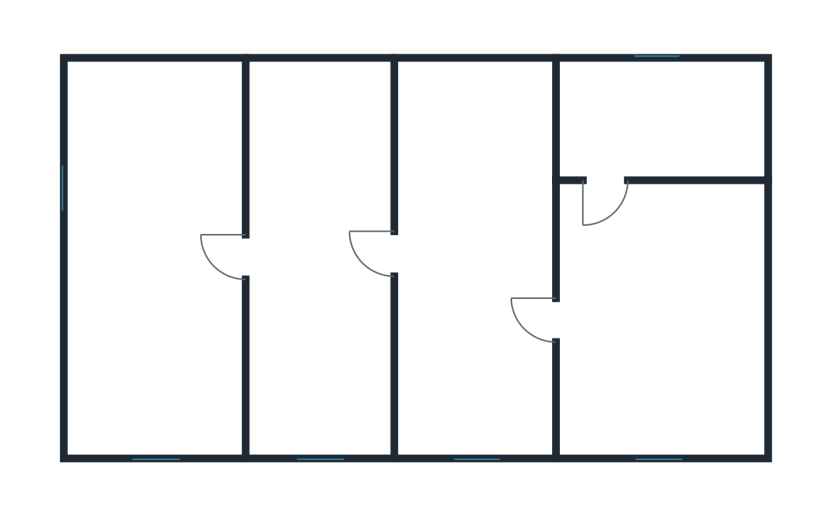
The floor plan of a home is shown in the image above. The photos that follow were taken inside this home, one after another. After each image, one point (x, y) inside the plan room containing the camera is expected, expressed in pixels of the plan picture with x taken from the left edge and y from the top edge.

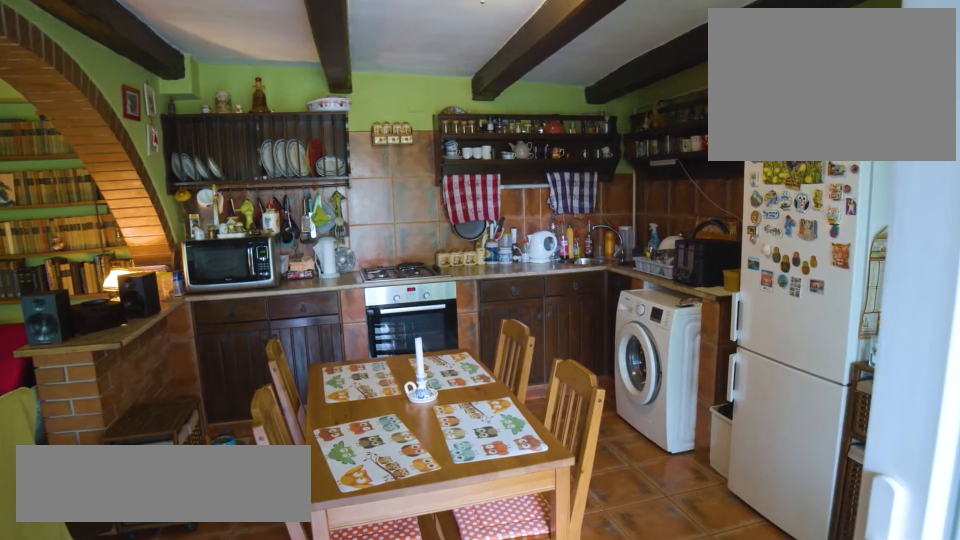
(472, 255)
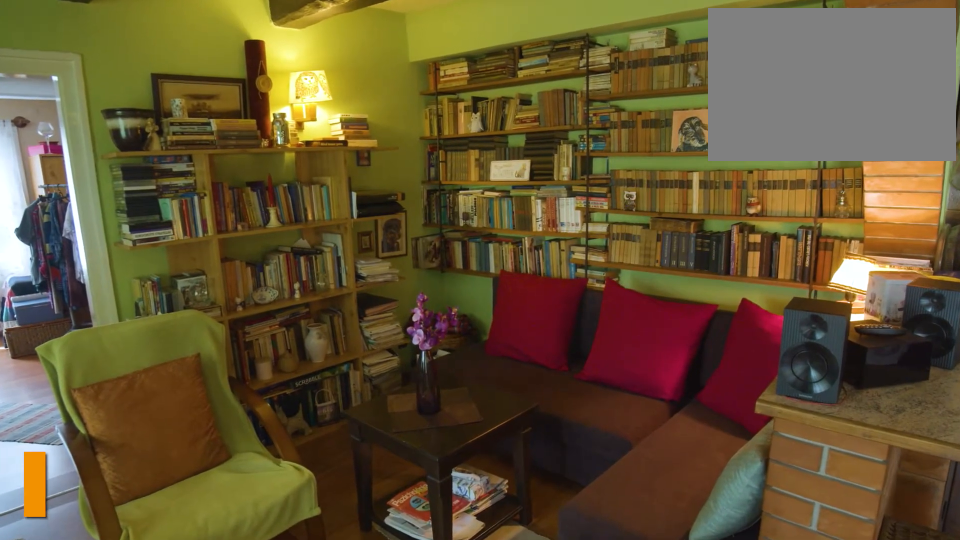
(321, 254)
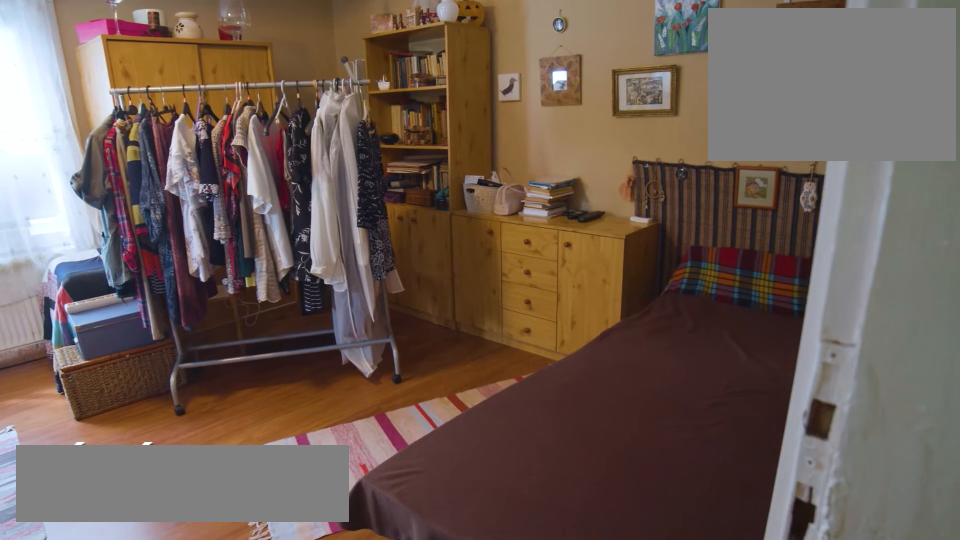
(158, 255)
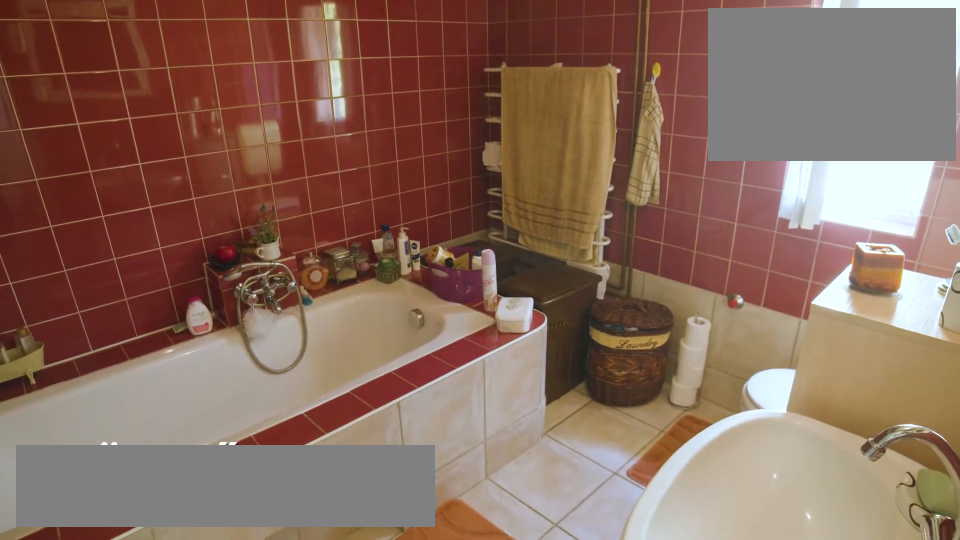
(665, 316)
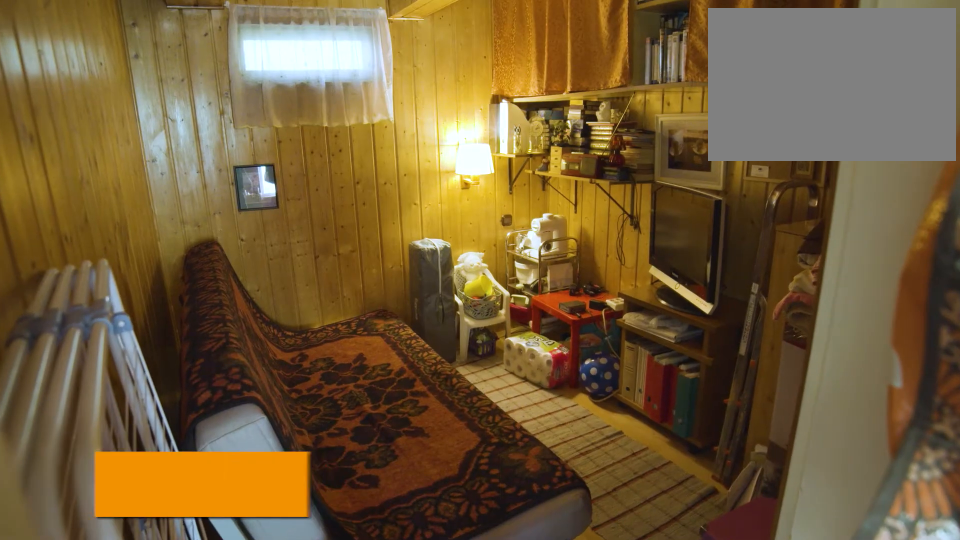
(665, 118)
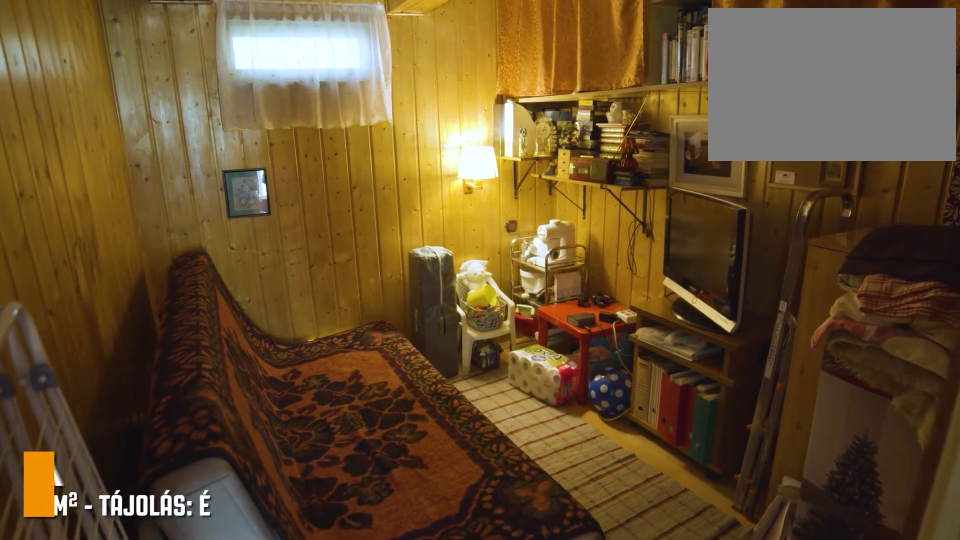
(665, 118)
